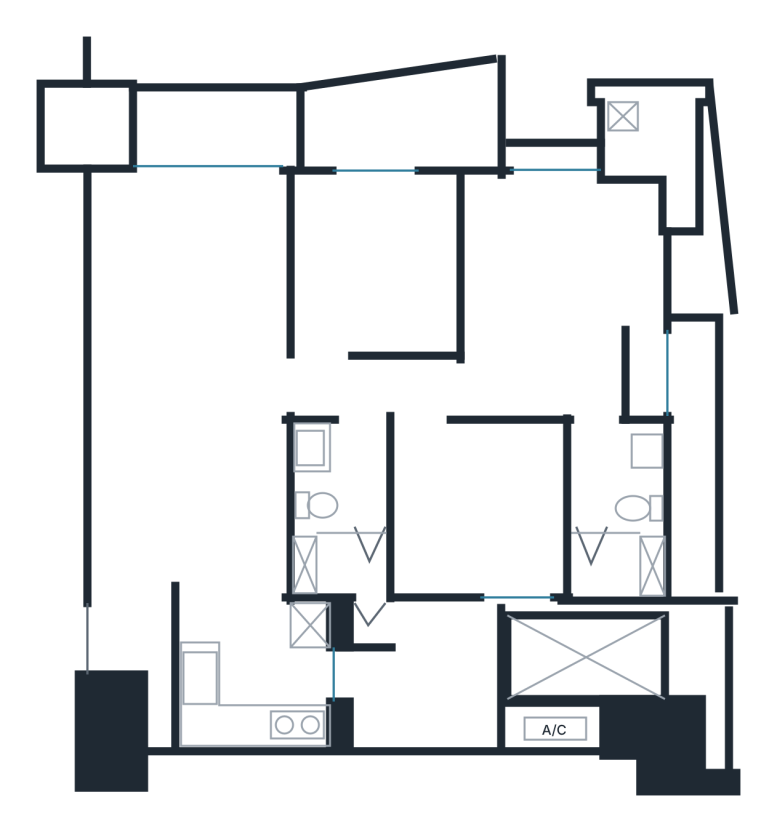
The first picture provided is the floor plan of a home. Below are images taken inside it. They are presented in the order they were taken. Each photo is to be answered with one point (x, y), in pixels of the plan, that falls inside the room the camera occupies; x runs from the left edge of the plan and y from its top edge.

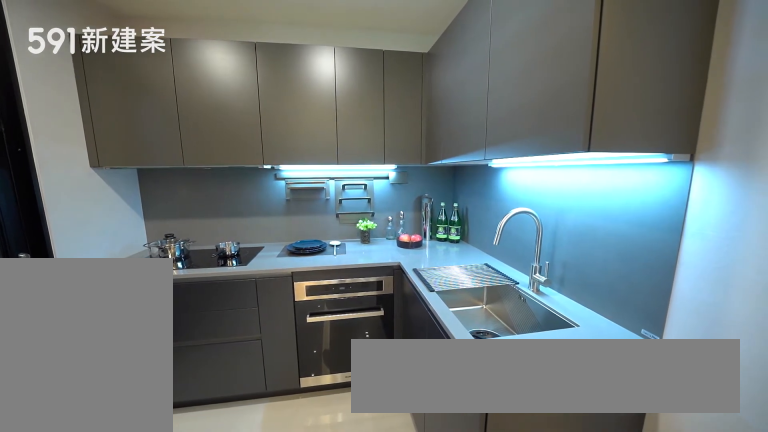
(254, 675)
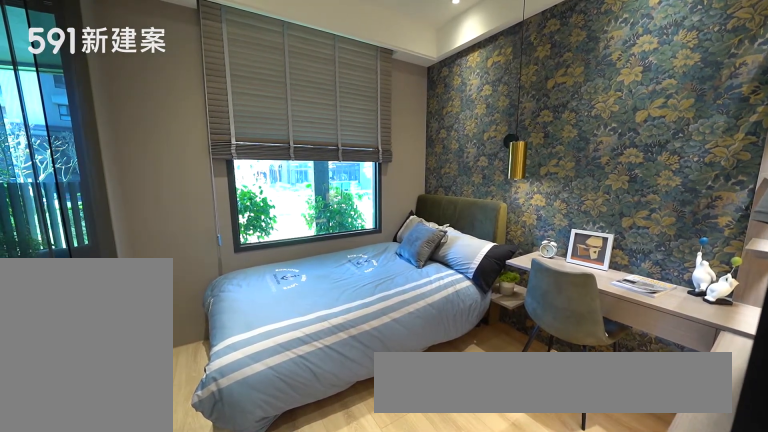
(377, 259)
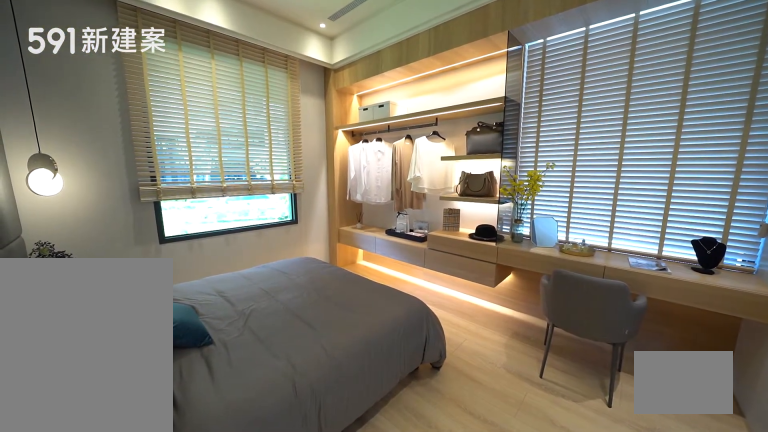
(569, 293)
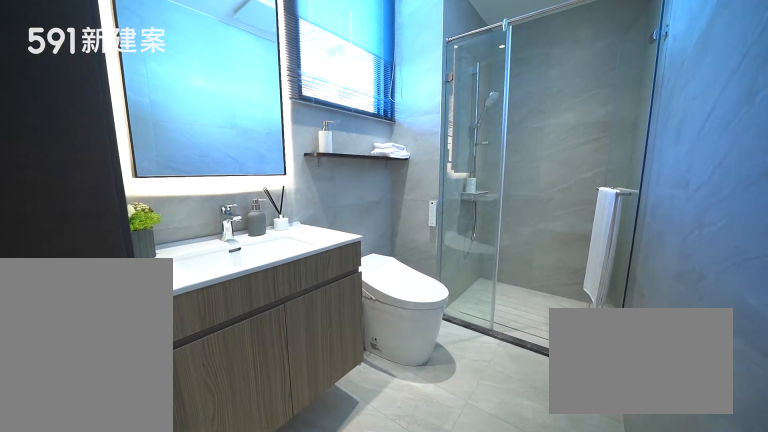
(618, 521)
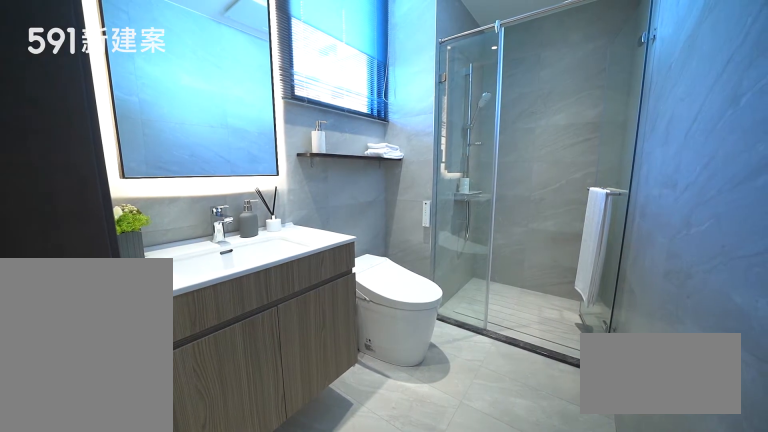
(618, 521)
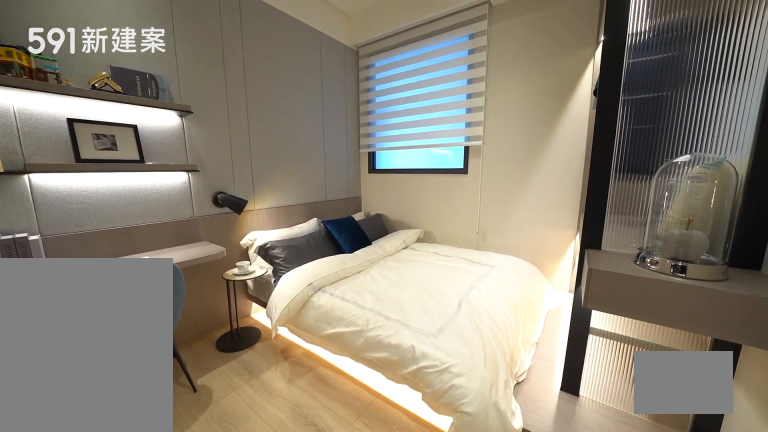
(484, 514)
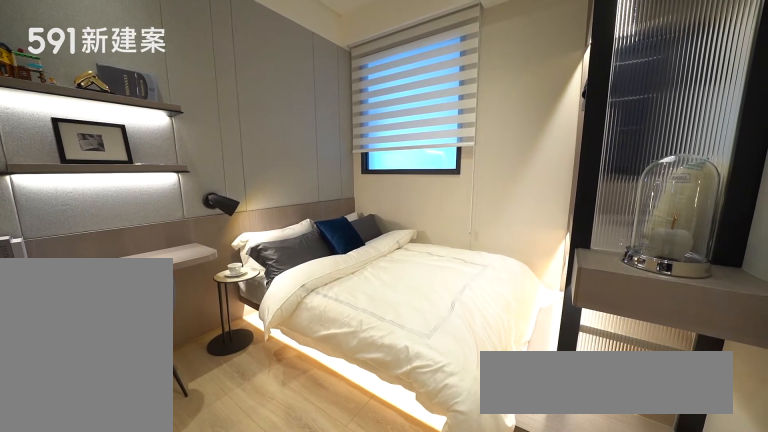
(484, 514)
